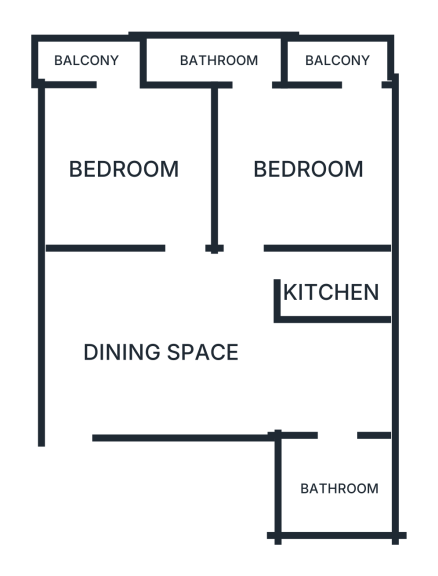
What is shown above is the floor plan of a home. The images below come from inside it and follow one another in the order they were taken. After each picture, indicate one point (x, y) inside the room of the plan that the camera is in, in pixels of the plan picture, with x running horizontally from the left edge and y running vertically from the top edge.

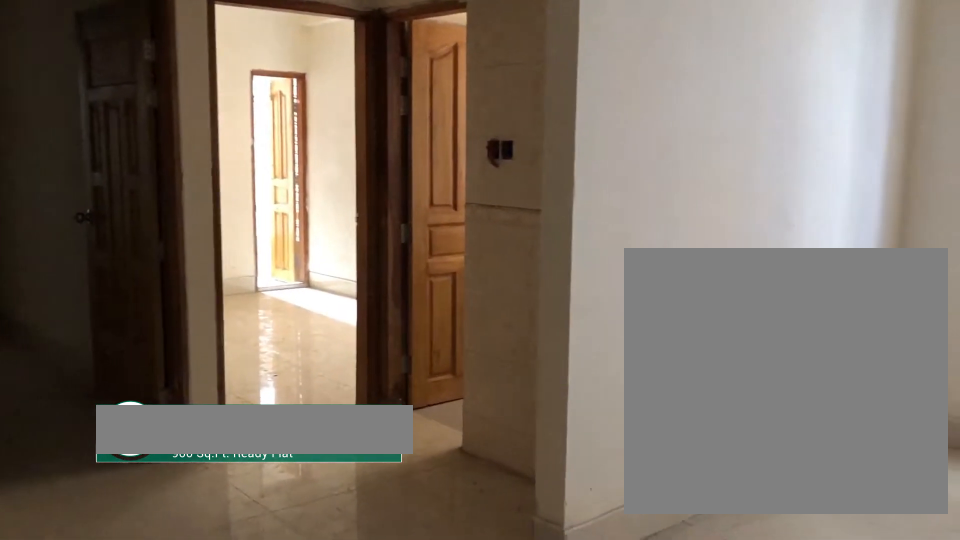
(153, 357)
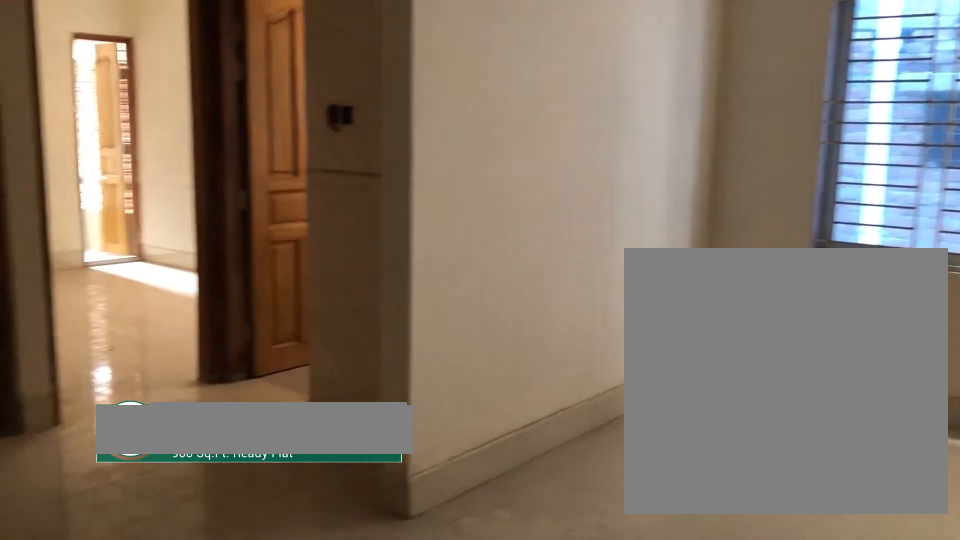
(153, 357)
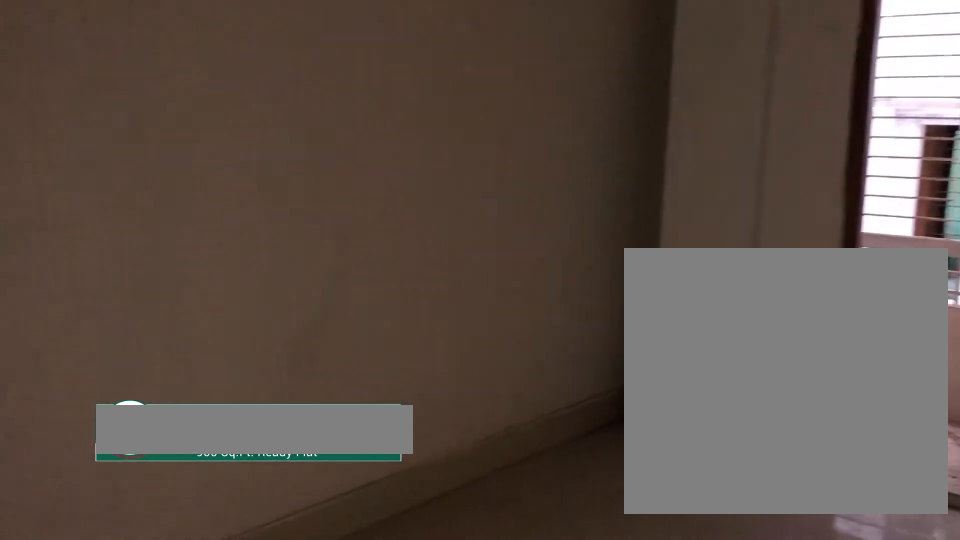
(128, 173)
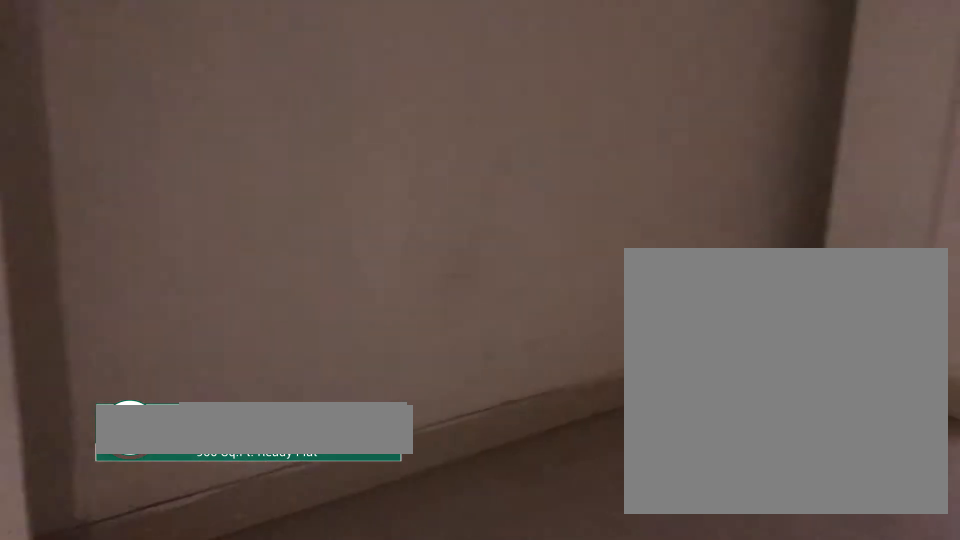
(128, 173)
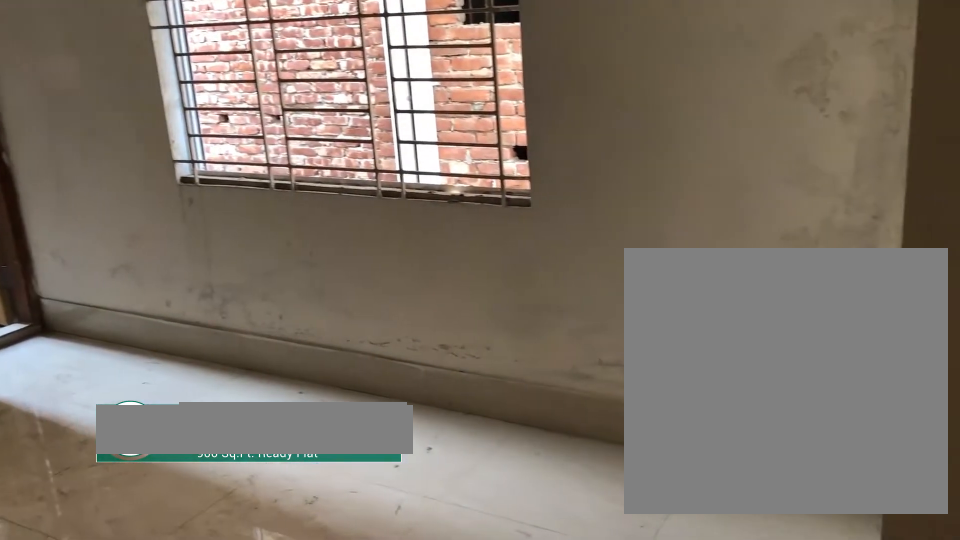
(311, 173)
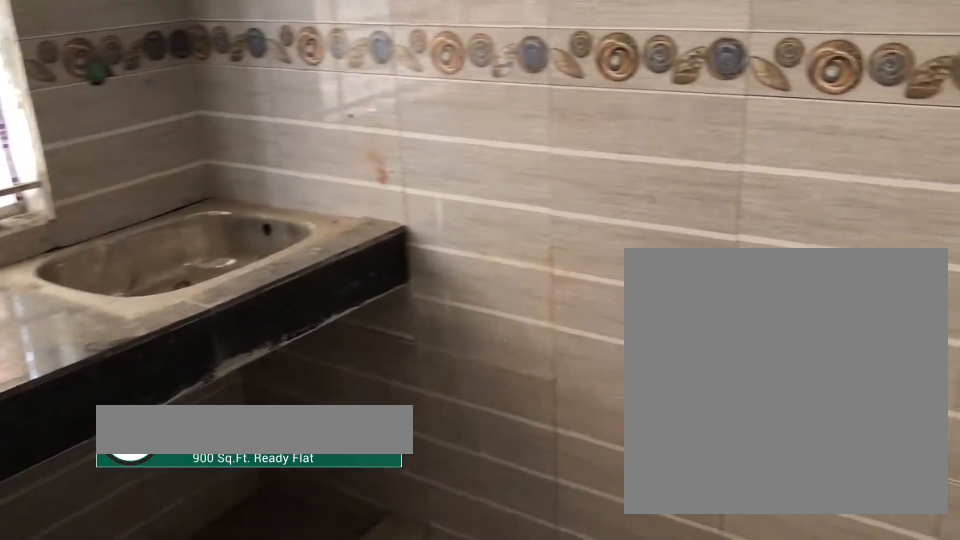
(330, 289)
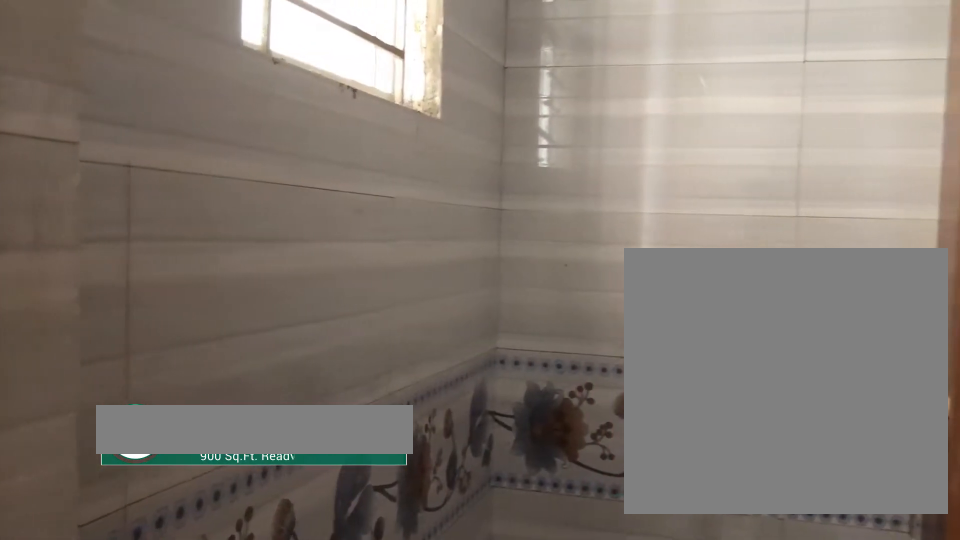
(330, 499)
